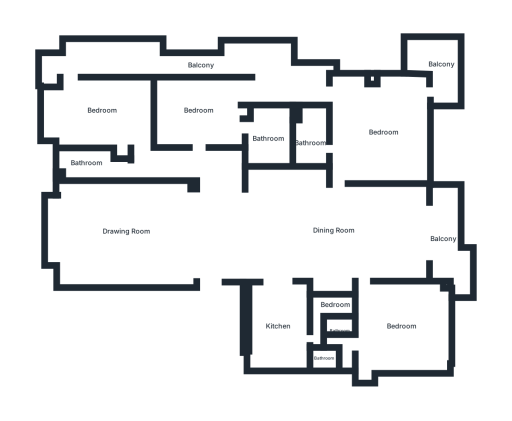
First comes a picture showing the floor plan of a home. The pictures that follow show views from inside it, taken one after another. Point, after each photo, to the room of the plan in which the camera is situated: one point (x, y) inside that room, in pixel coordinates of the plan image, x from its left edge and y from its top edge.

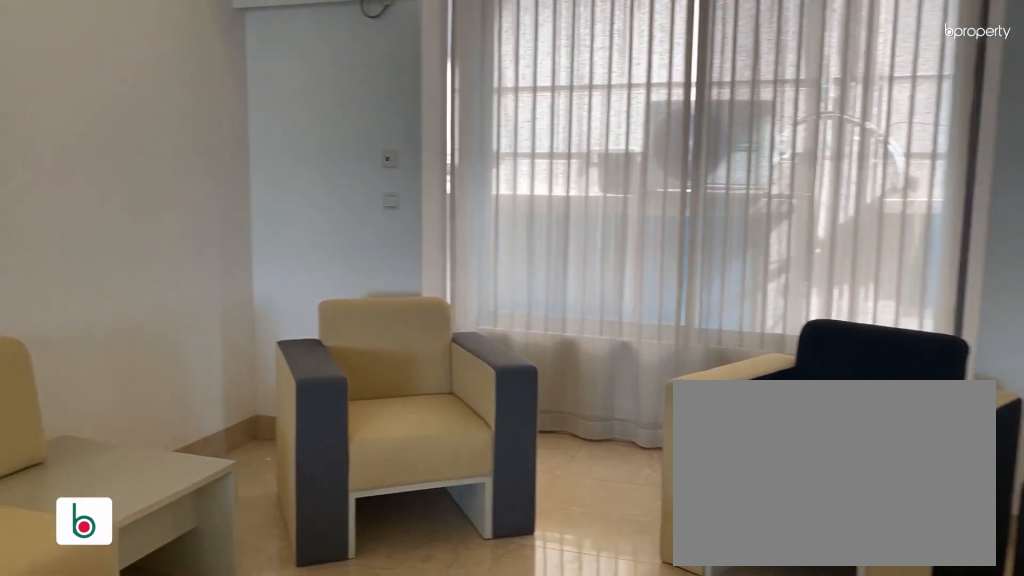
(128, 235)
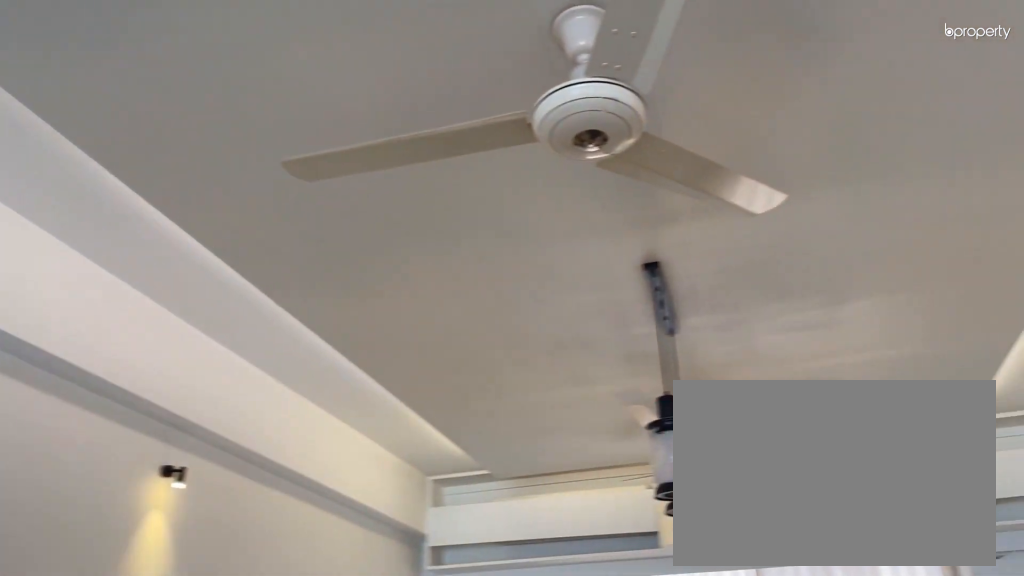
(128, 235)
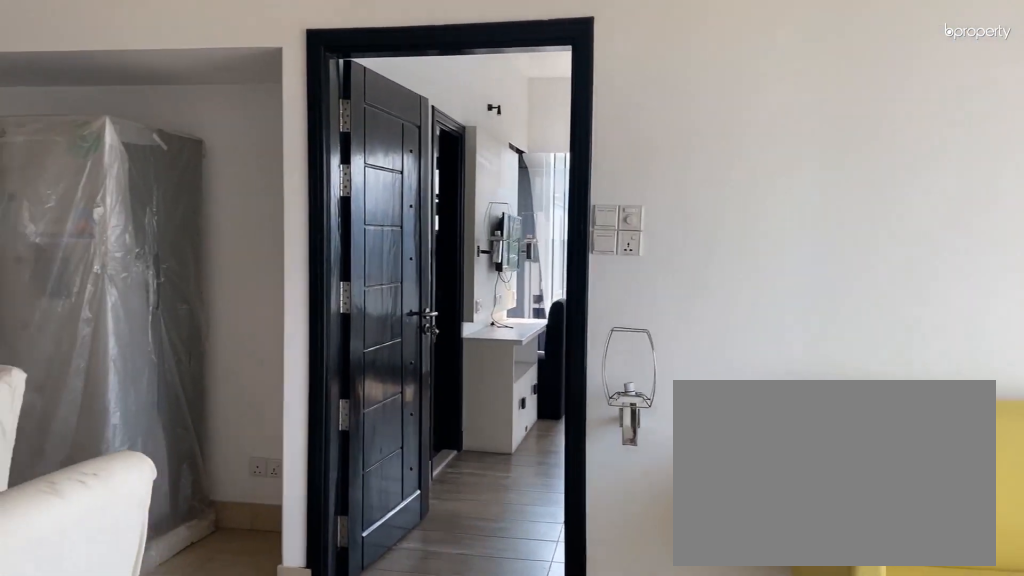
(331, 230)
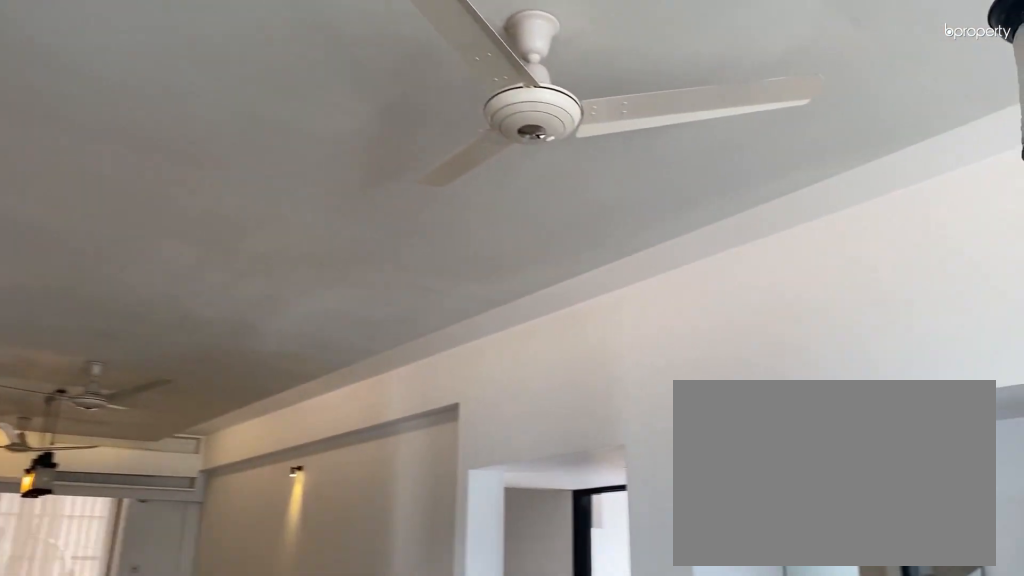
(331, 230)
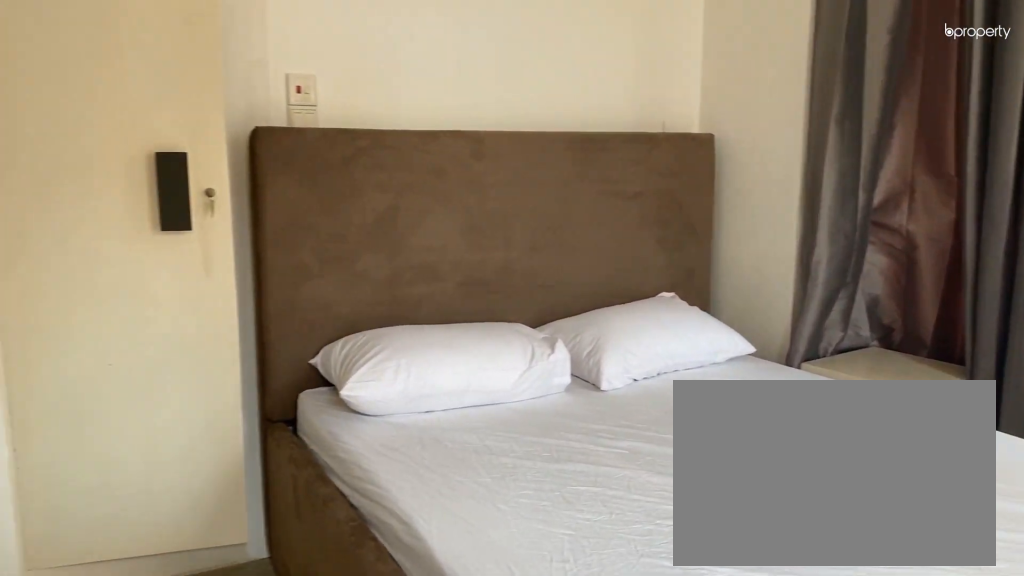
(101, 112)
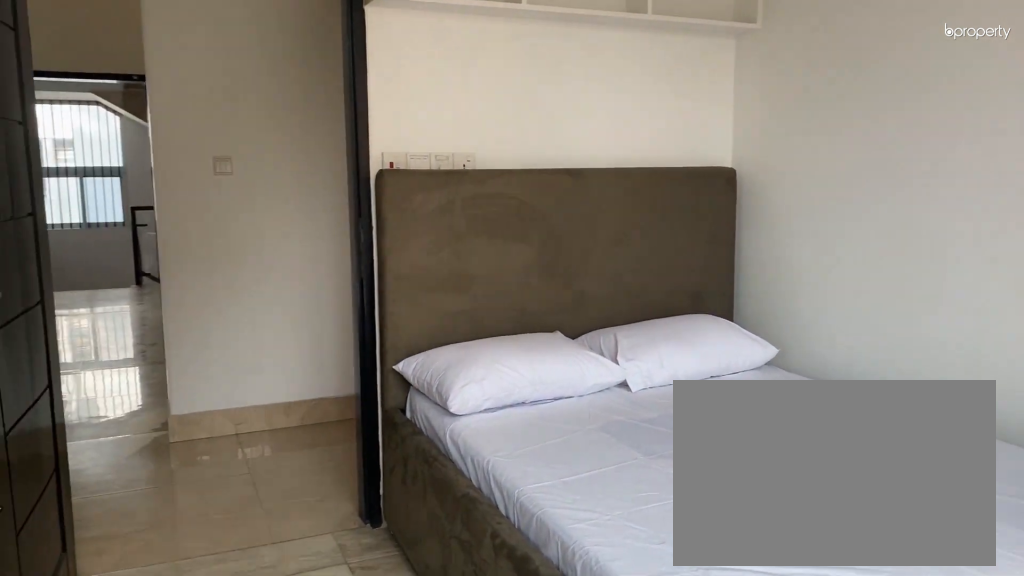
(197, 110)
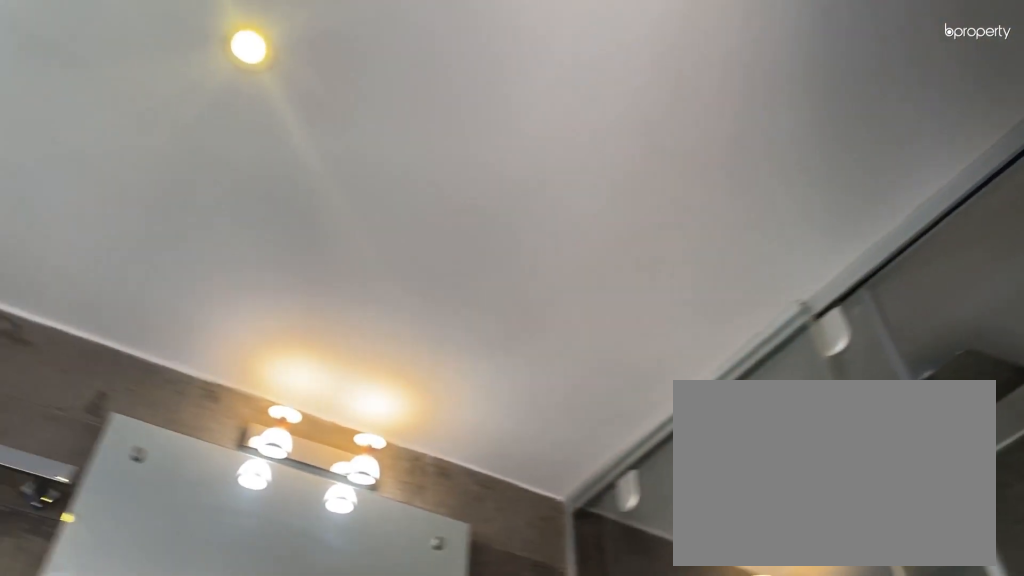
(267, 139)
